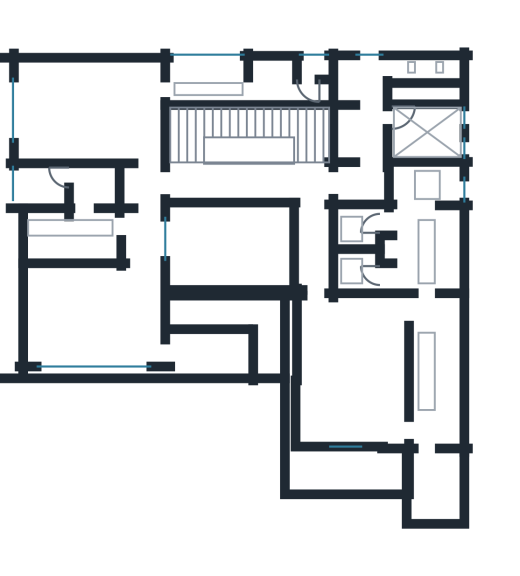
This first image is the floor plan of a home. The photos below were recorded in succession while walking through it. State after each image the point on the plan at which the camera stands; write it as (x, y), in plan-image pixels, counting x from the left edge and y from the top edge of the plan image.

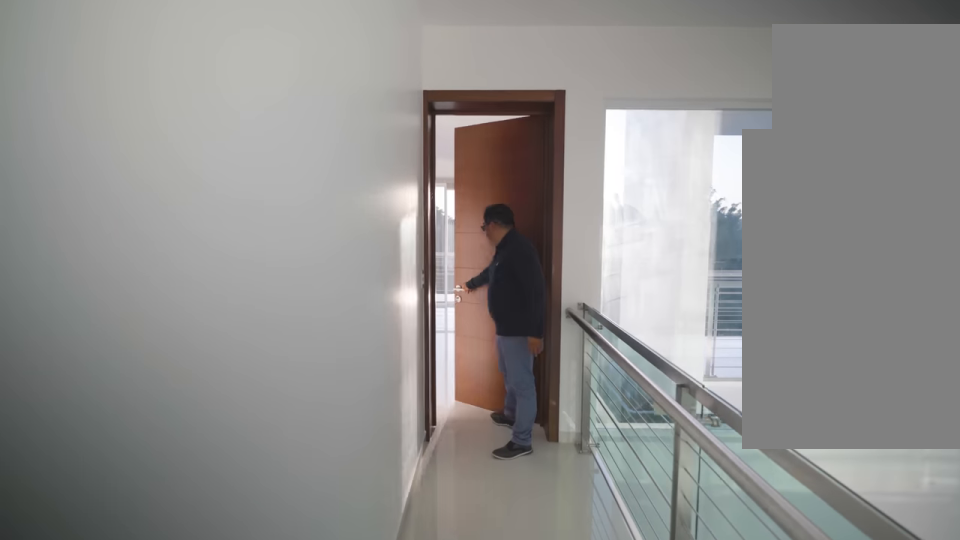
(314, 284)
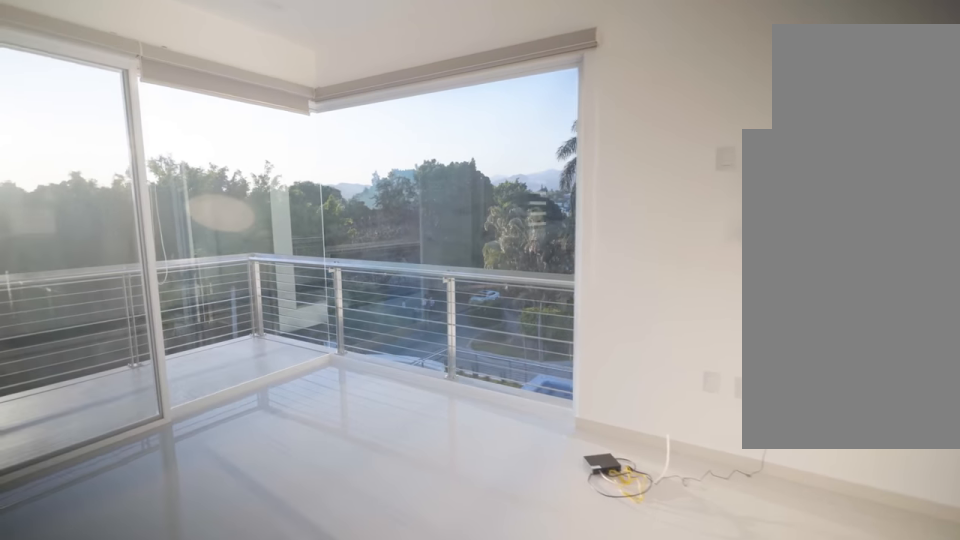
(343, 381)
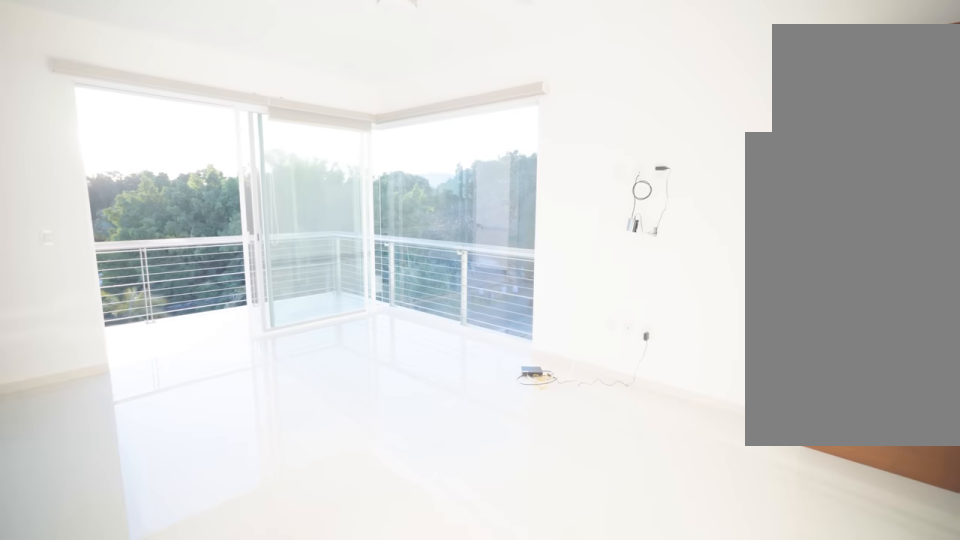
(393, 314)
